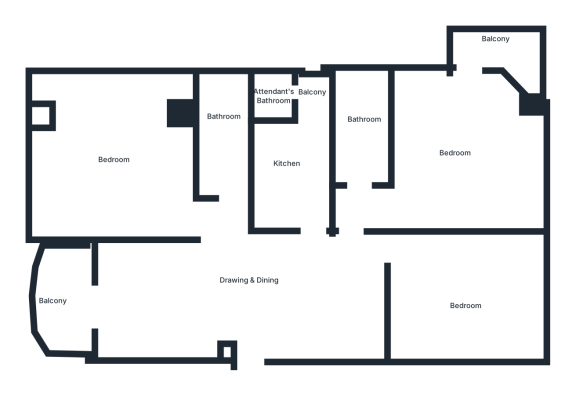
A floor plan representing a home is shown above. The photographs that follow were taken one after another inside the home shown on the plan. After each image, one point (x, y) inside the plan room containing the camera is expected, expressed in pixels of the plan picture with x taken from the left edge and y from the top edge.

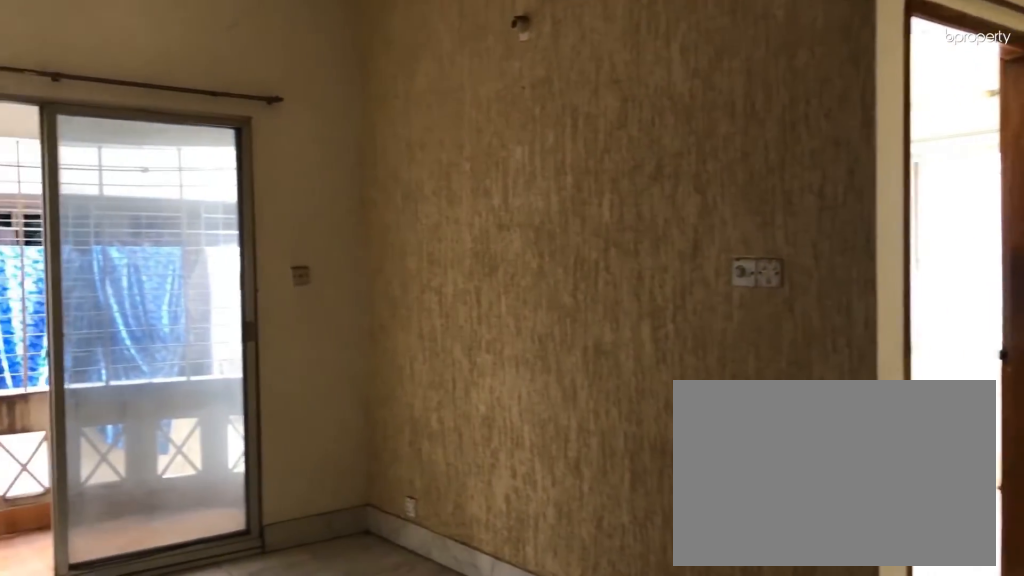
(253, 278)
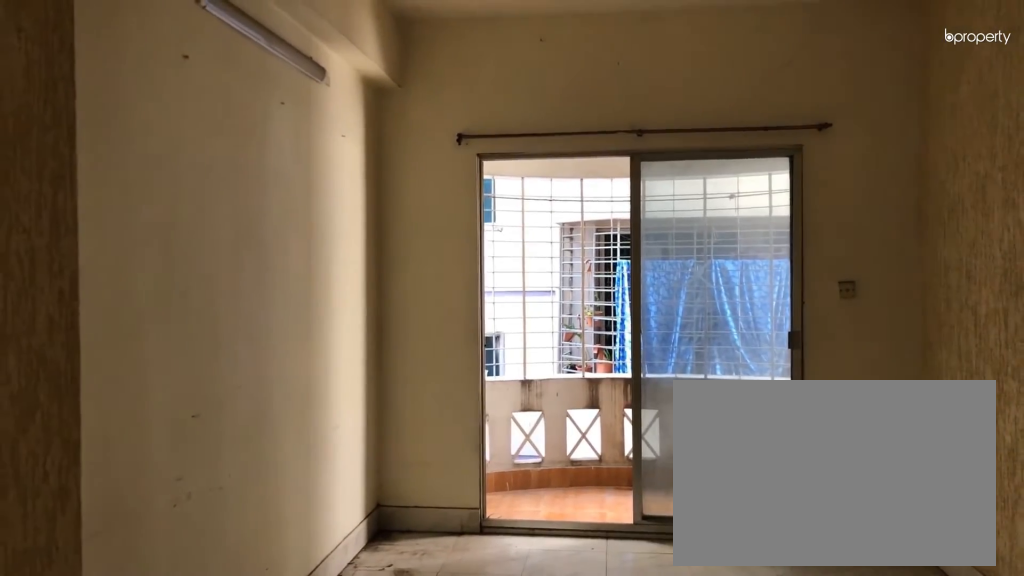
(253, 278)
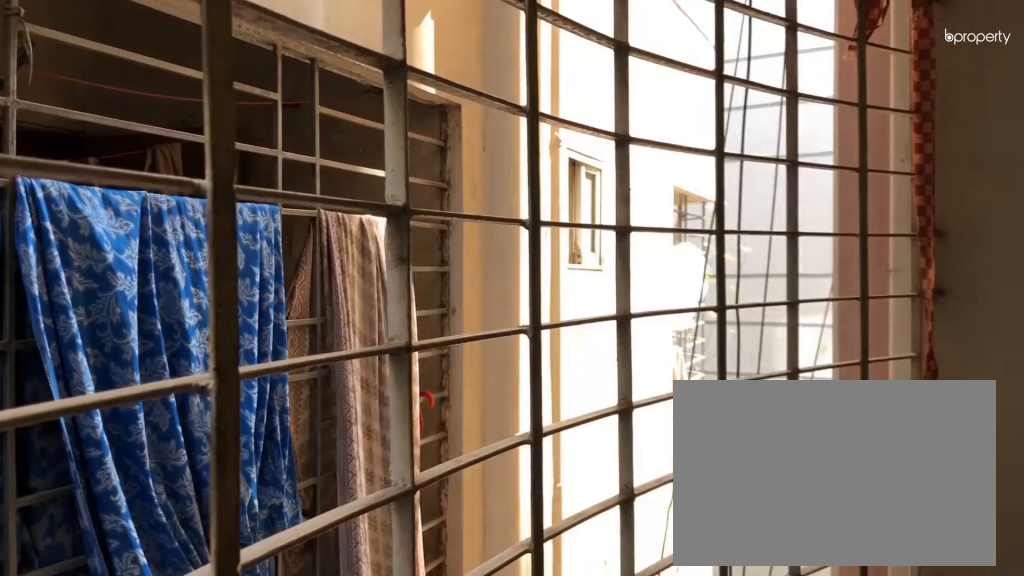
(55, 293)
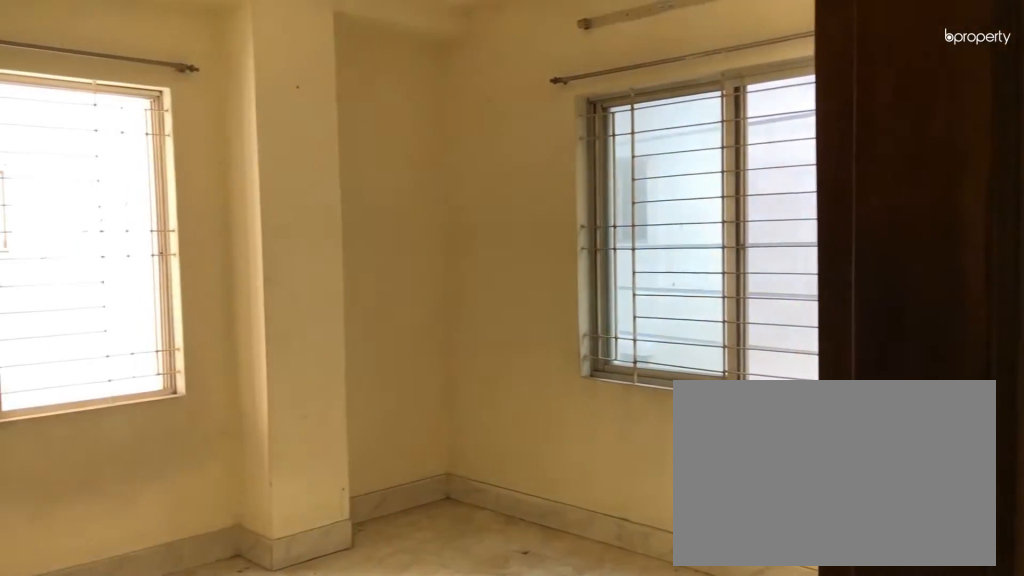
(159, 205)
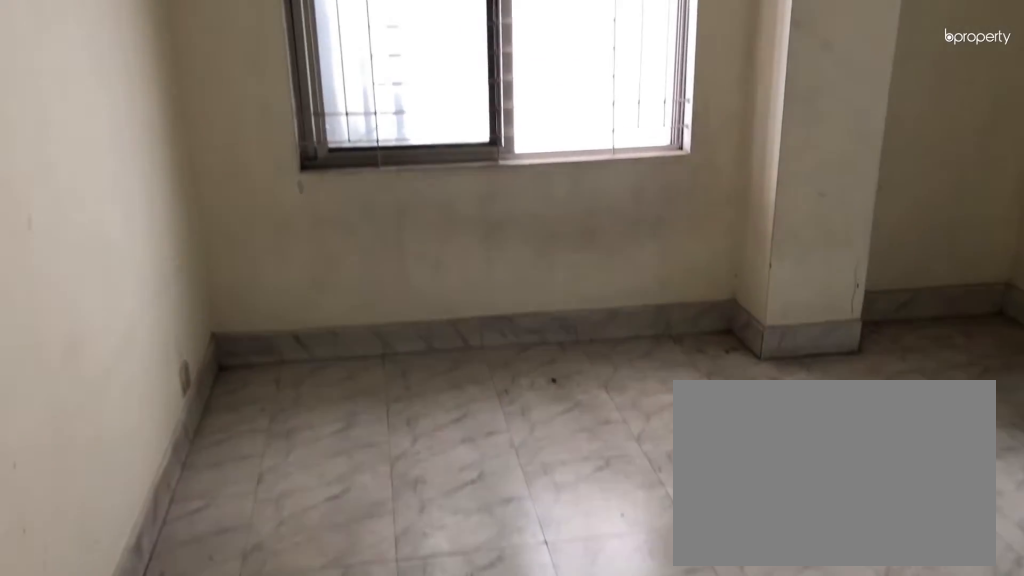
(109, 159)
